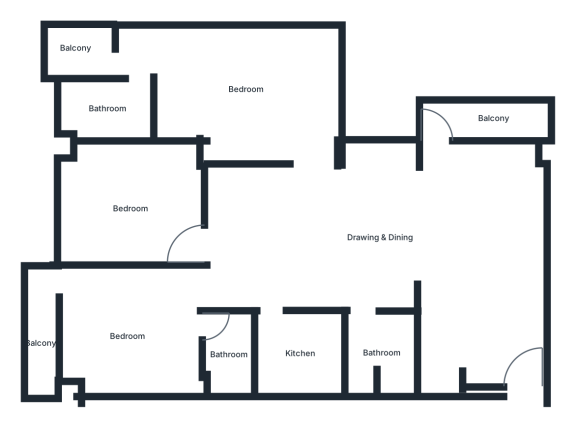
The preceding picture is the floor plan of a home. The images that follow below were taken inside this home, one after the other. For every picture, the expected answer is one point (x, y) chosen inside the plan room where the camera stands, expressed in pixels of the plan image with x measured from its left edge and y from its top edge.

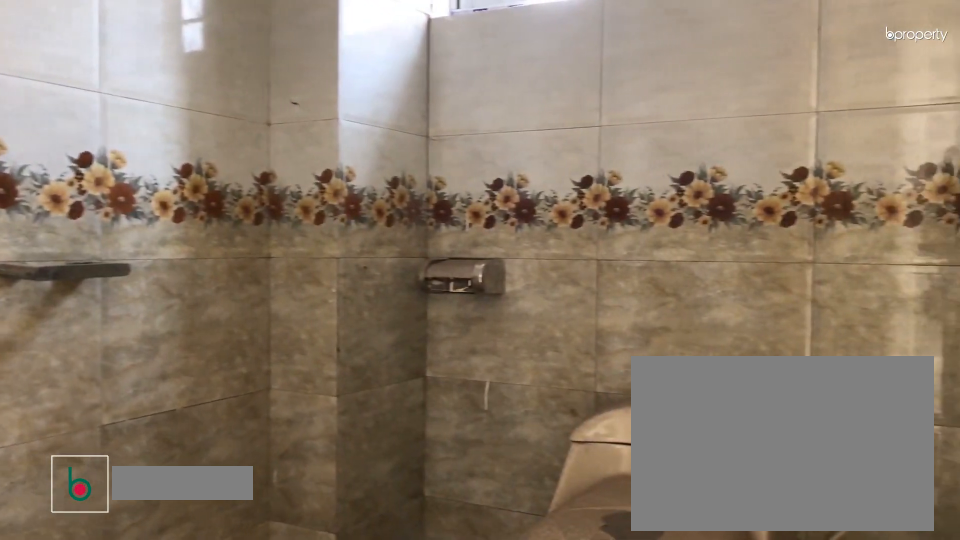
(106, 110)
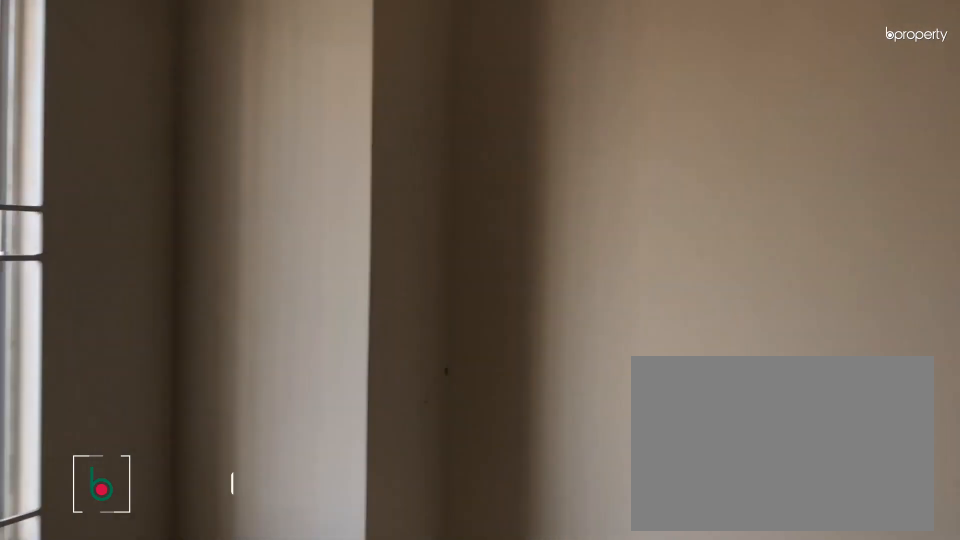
(134, 207)
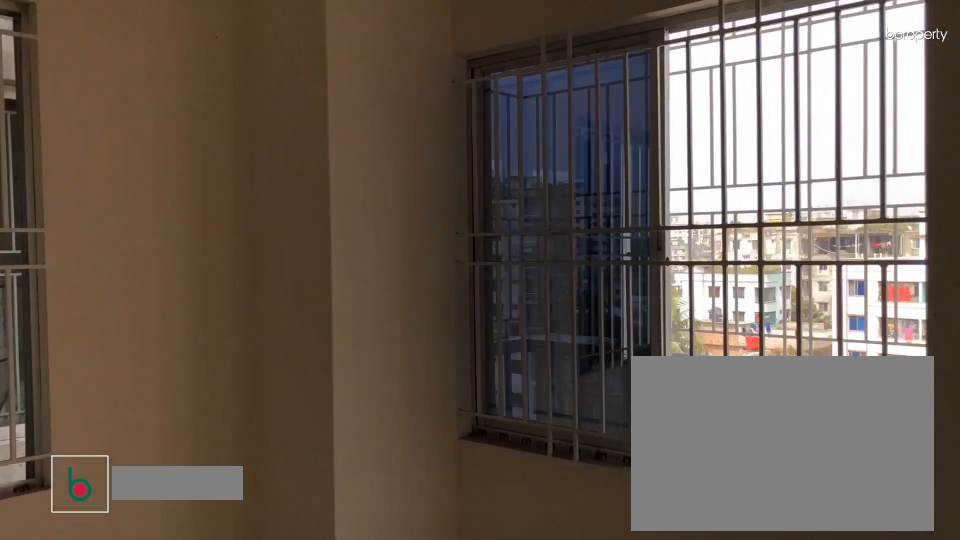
(131, 337)
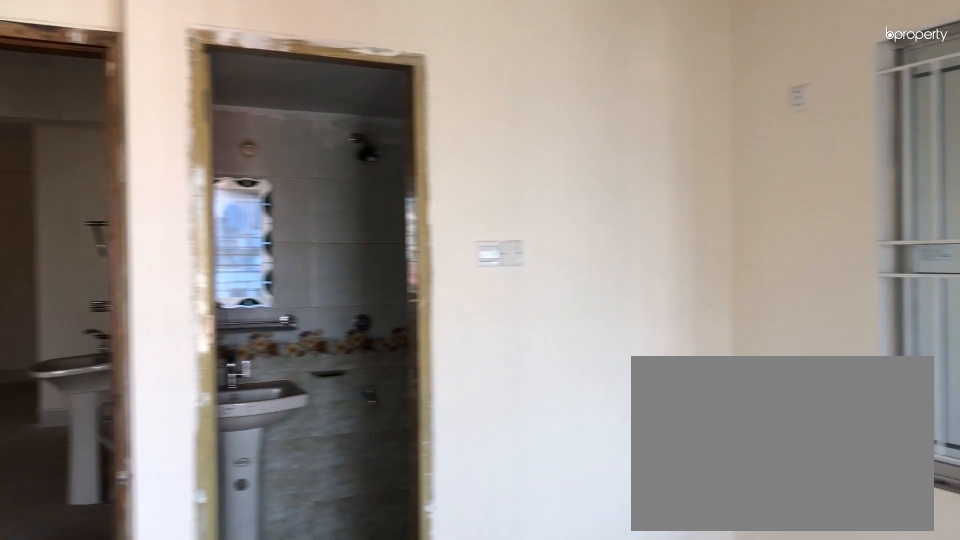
(131, 337)
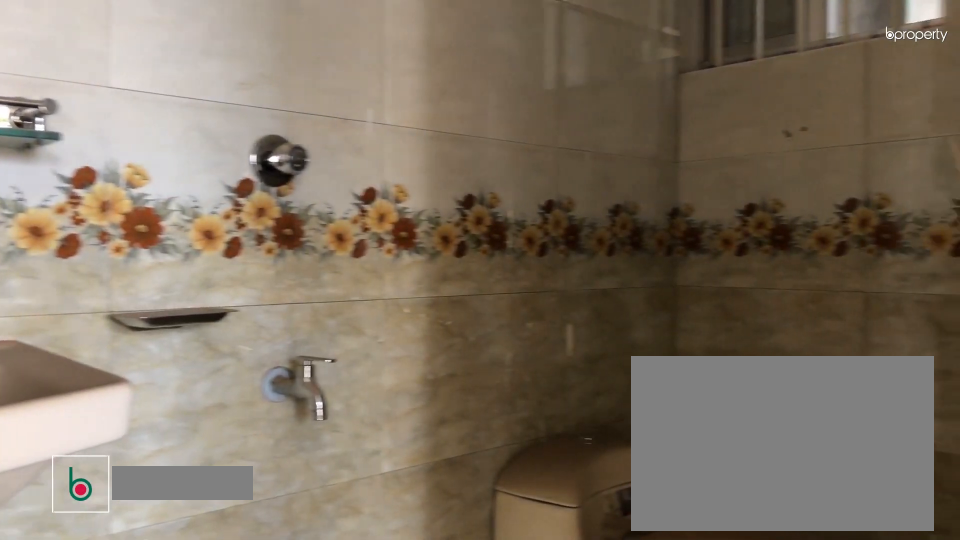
(228, 352)
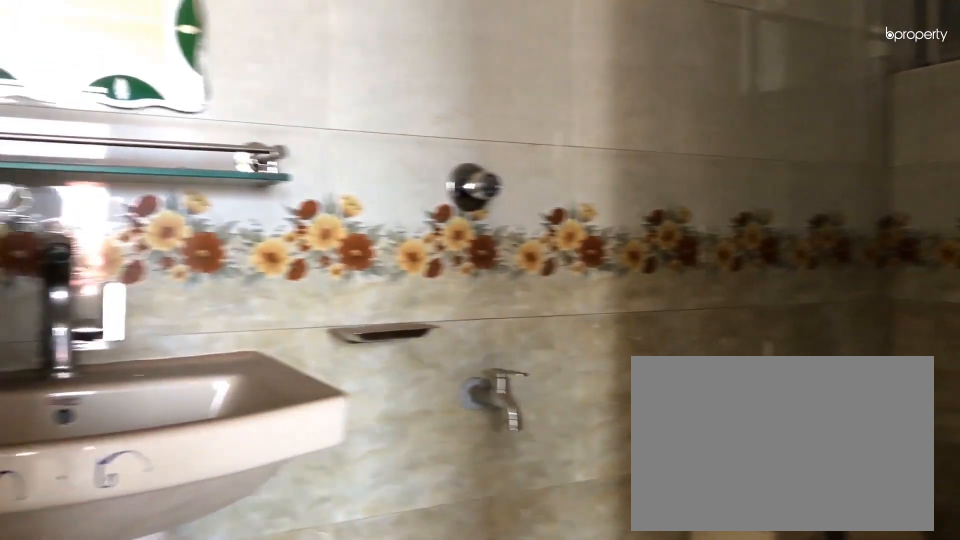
(228, 352)
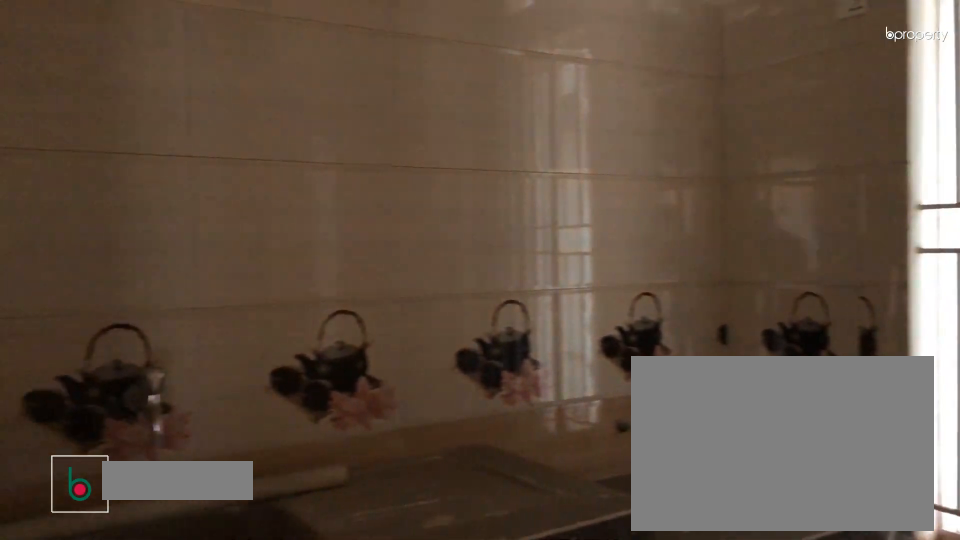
(302, 353)
